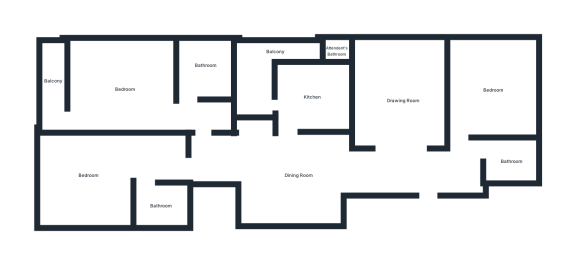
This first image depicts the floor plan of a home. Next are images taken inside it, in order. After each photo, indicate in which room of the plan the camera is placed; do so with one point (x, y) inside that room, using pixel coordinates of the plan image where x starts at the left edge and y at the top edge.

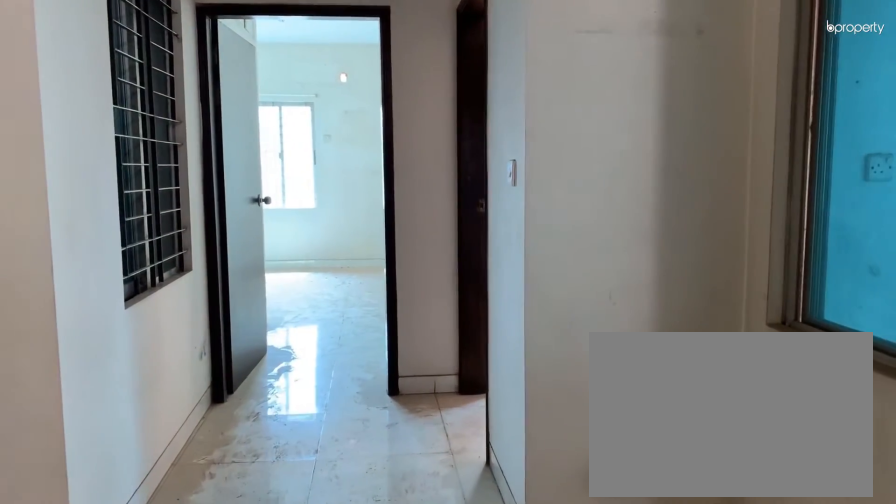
(295, 184)
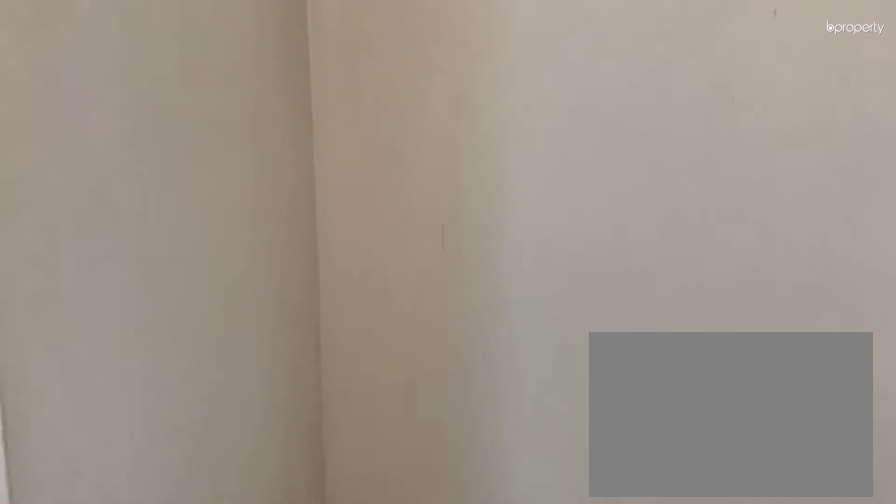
(295, 184)
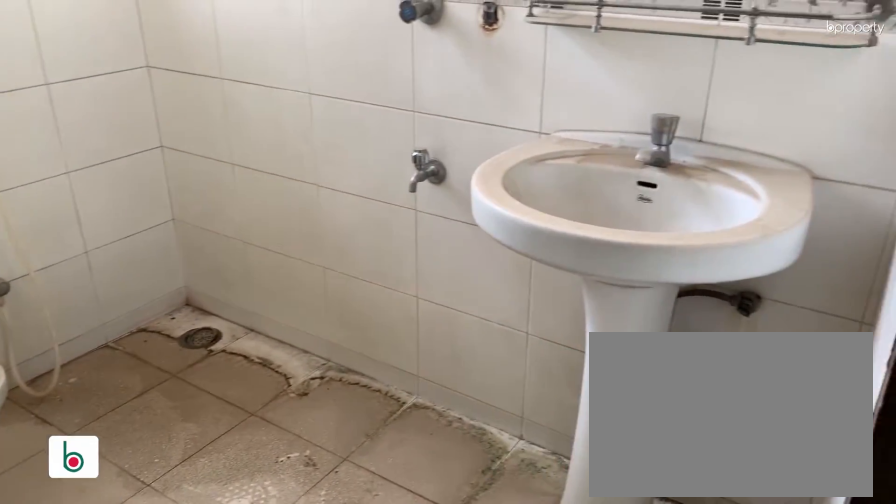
(511, 161)
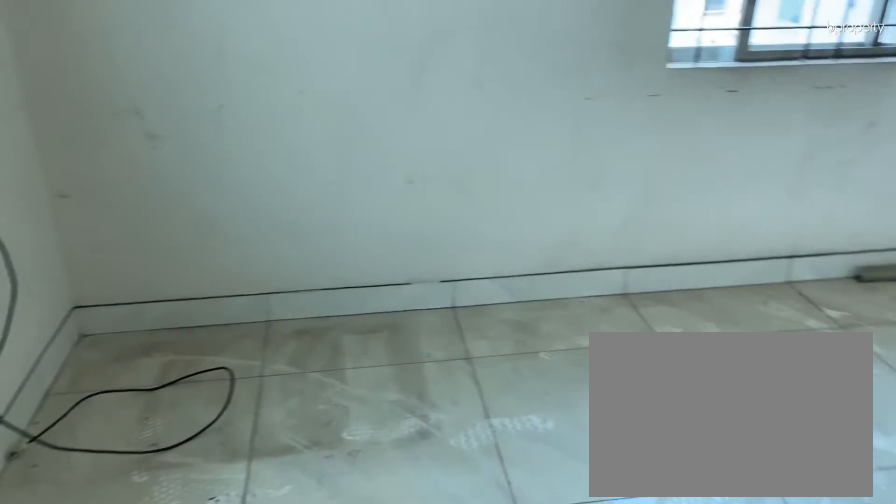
(494, 87)
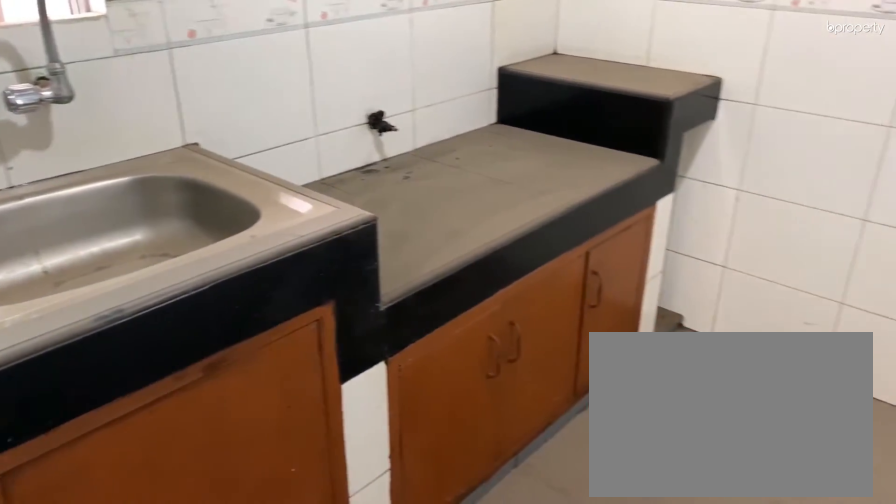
(312, 98)
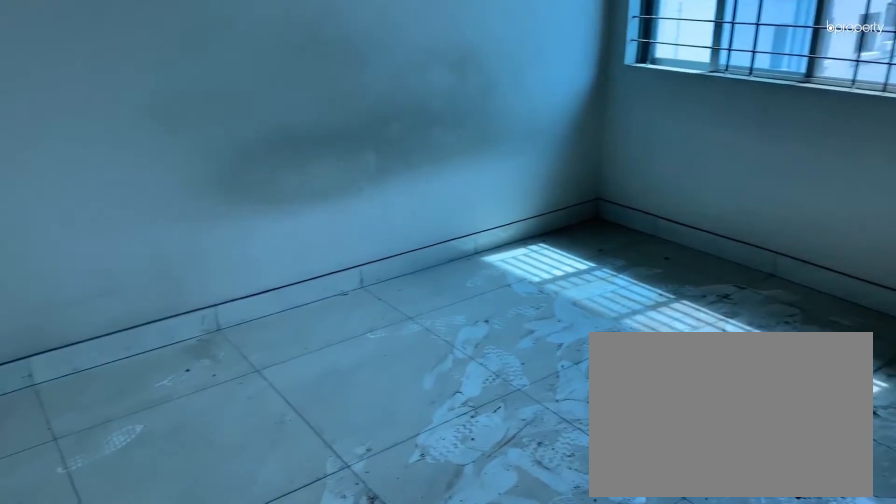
(87, 186)
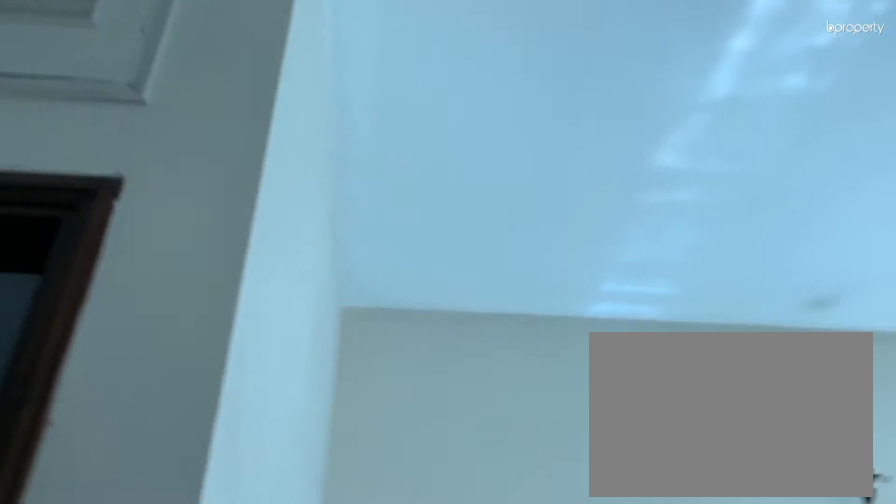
(87, 186)
